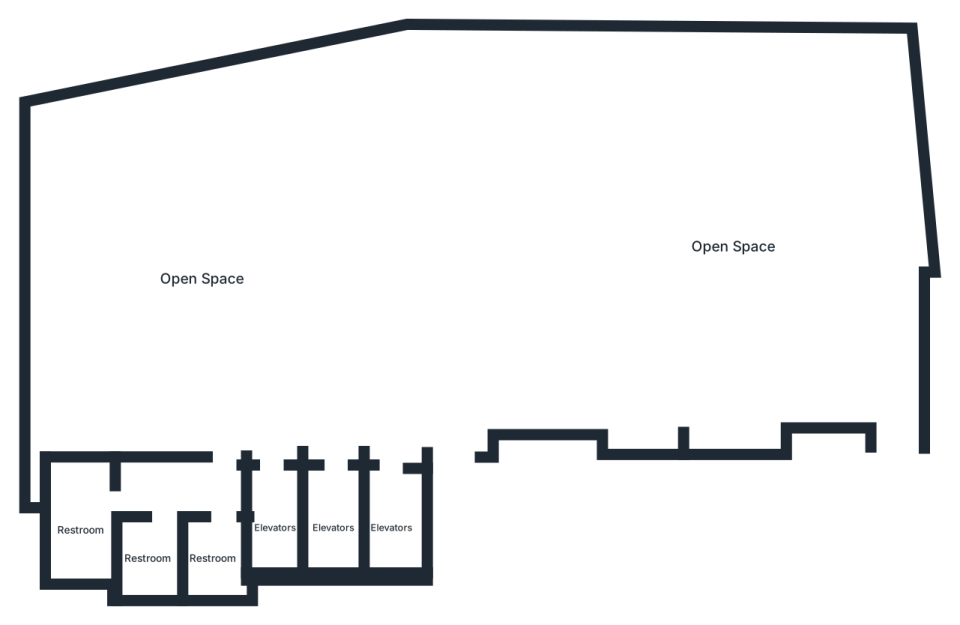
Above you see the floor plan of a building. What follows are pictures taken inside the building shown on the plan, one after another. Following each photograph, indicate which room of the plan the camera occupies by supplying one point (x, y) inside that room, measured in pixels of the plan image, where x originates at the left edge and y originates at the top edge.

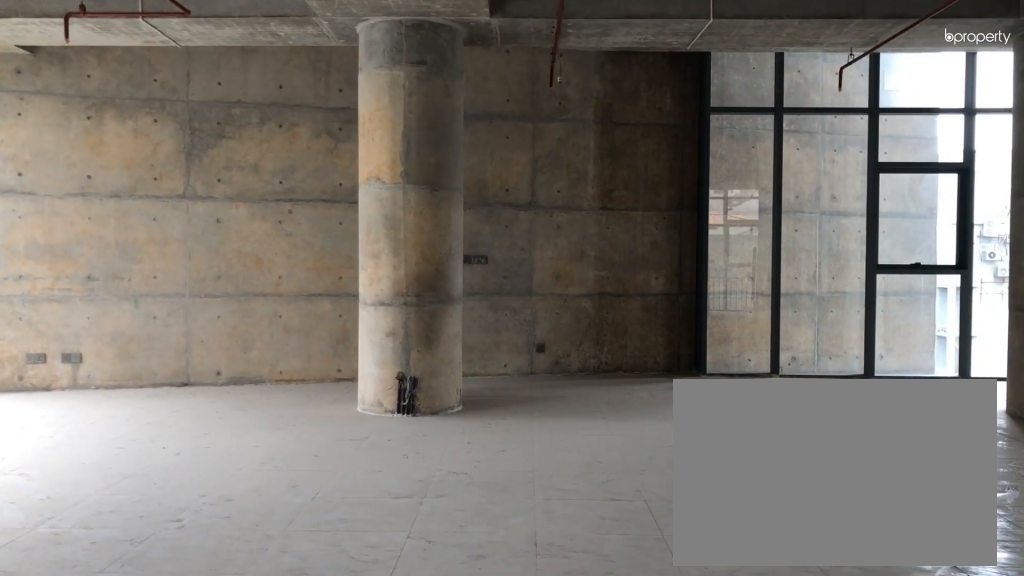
(274, 433)
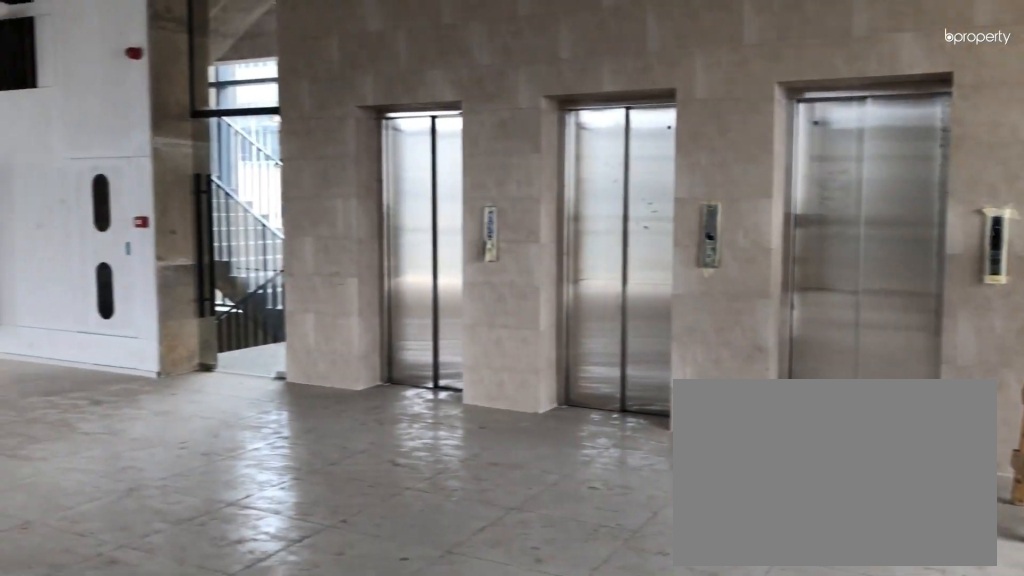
(204, 280)
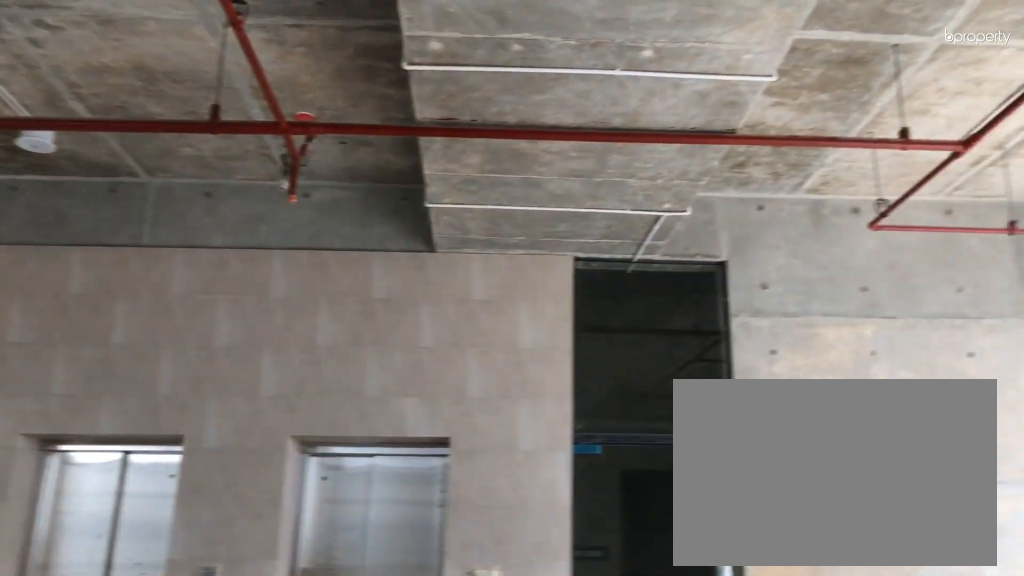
(204, 280)
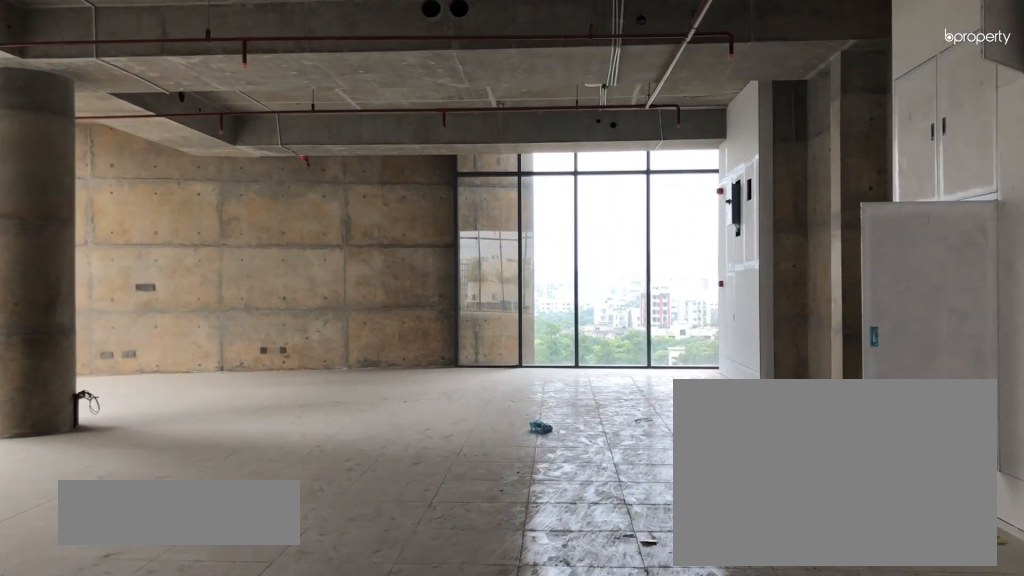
(731, 248)
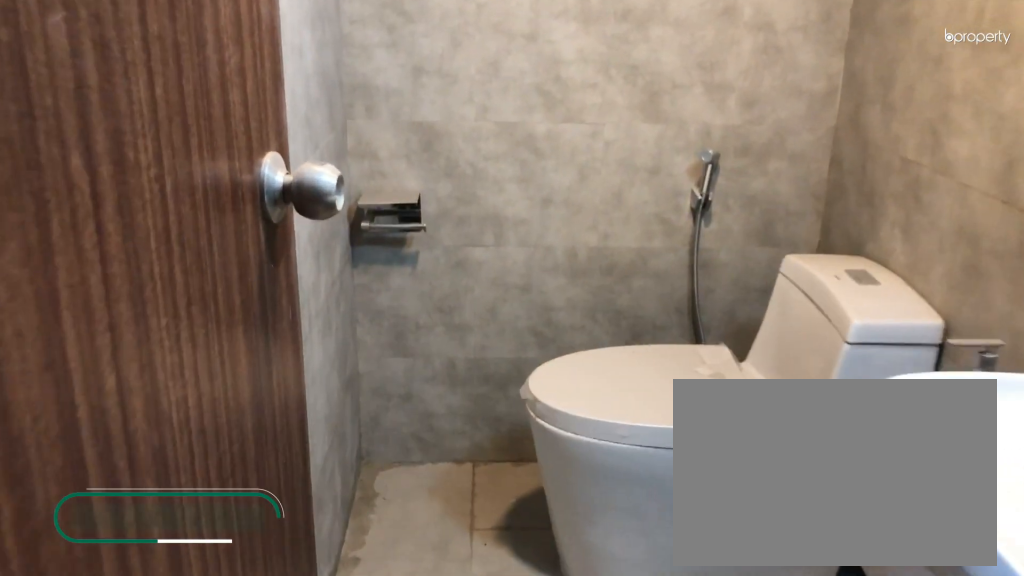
(150, 558)
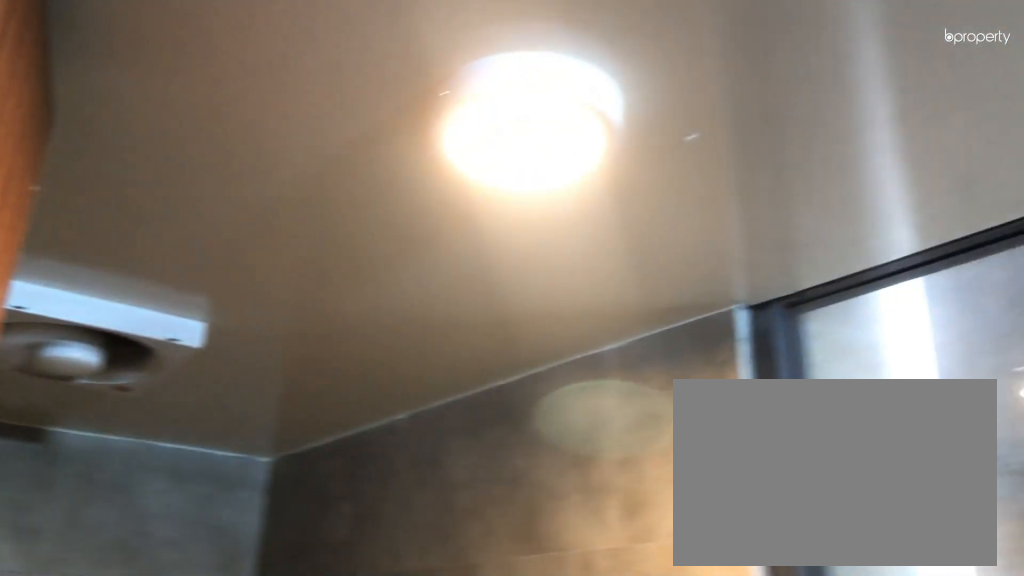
(83, 529)
